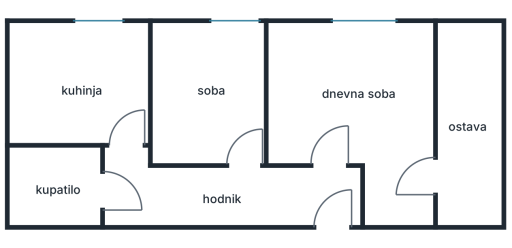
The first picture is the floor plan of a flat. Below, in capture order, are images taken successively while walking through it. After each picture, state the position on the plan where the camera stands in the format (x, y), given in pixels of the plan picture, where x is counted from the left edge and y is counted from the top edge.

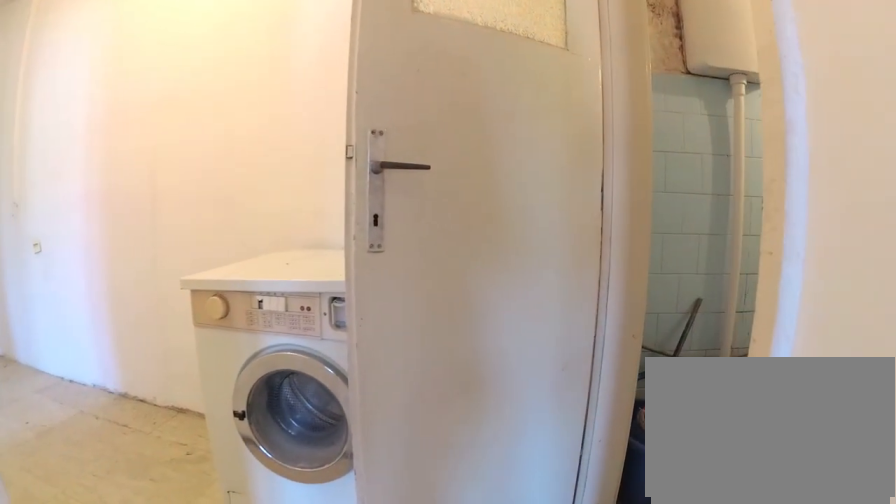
(123, 147)
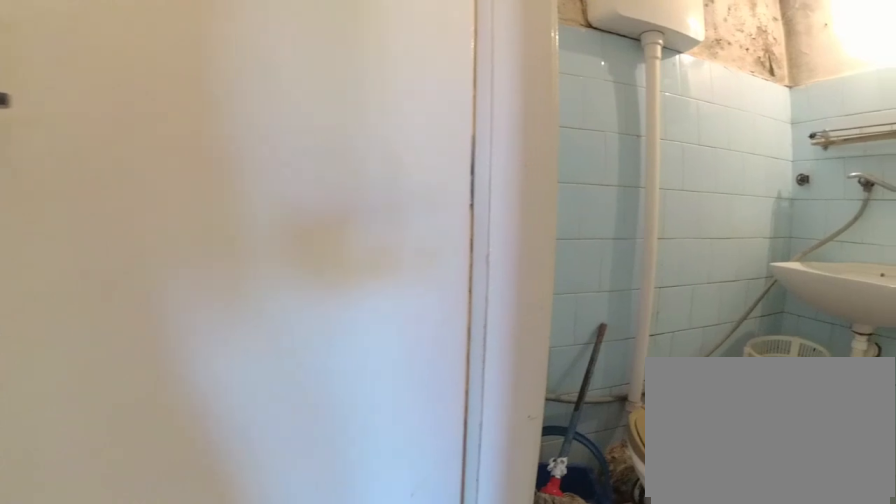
(120, 164)
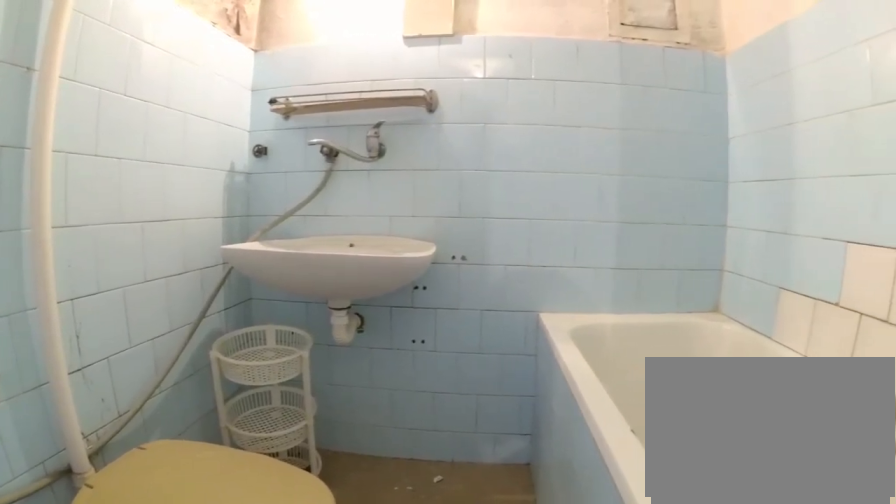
(100, 179)
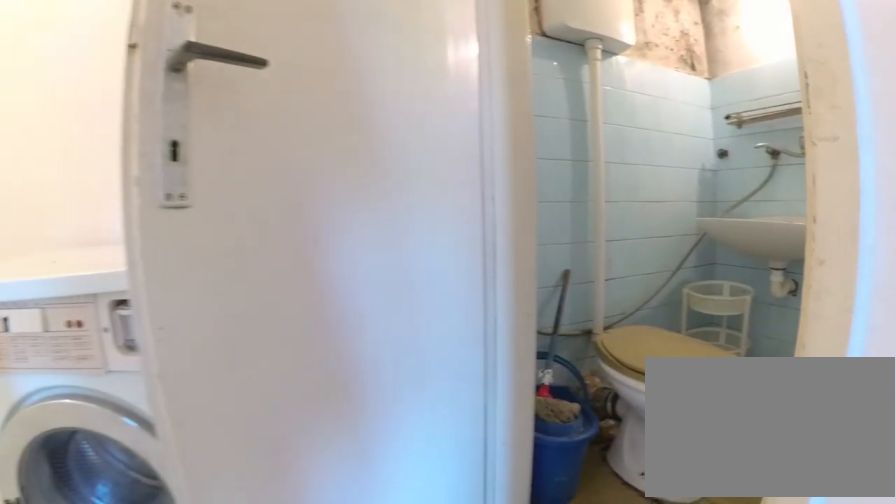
(121, 170)
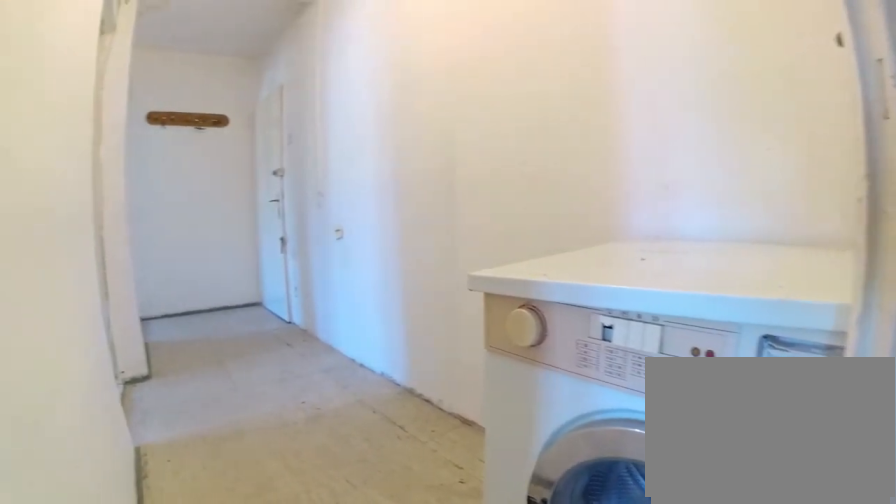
(115, 185)
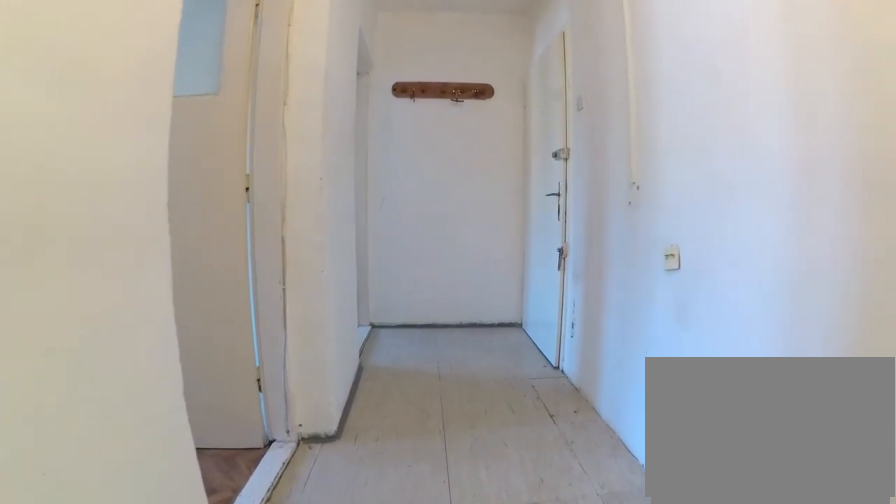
(180, 196)
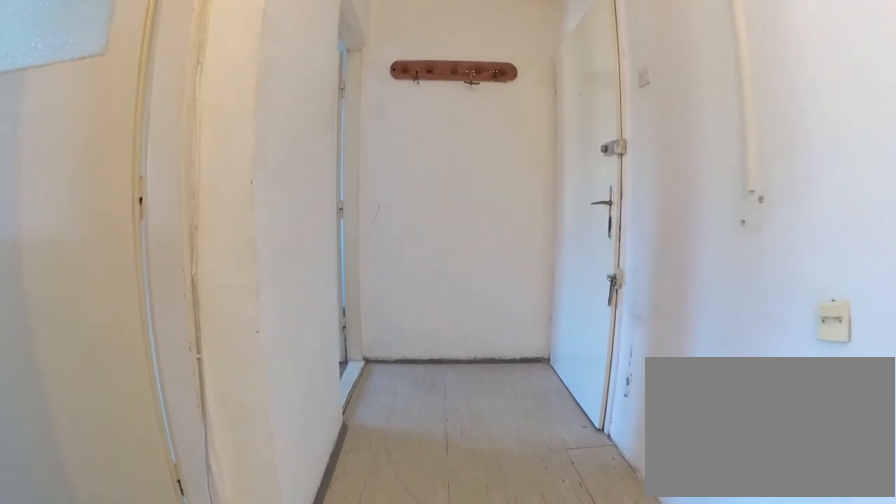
(214, 195)
